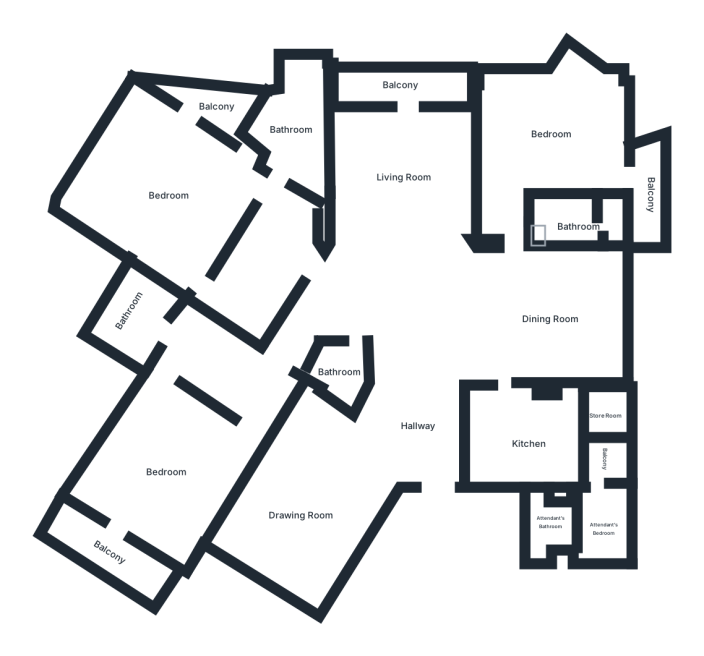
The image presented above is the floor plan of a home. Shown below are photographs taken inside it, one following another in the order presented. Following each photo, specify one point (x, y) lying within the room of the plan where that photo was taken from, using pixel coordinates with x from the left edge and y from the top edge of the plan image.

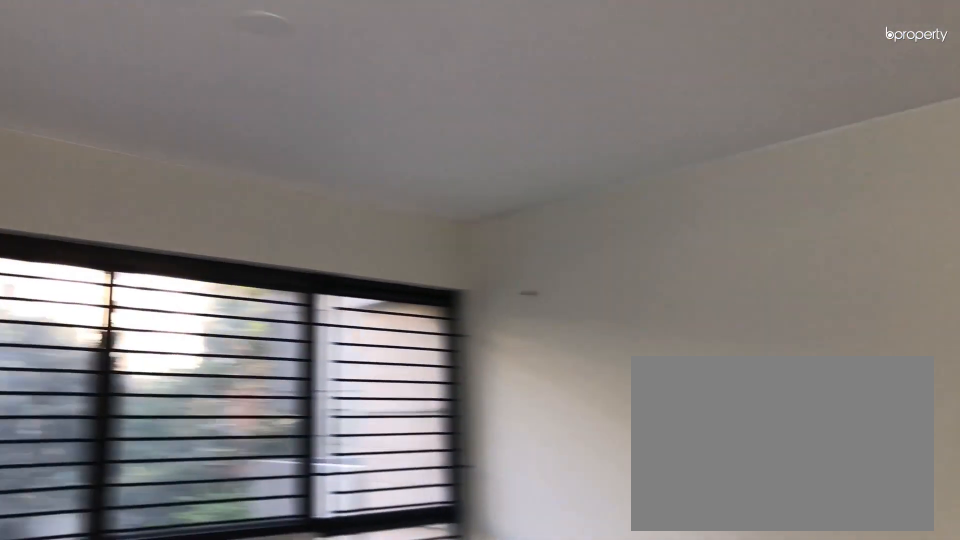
(307, 506)
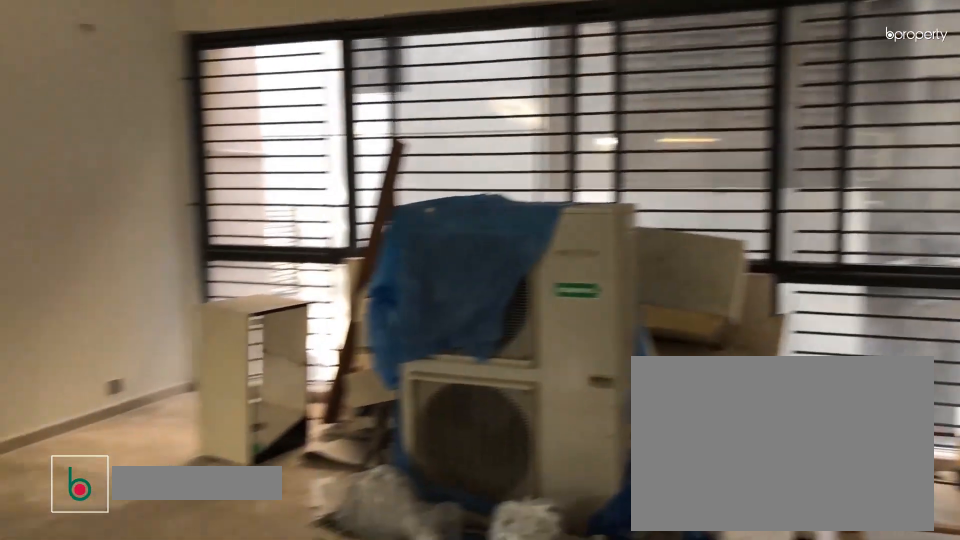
(554, 318)
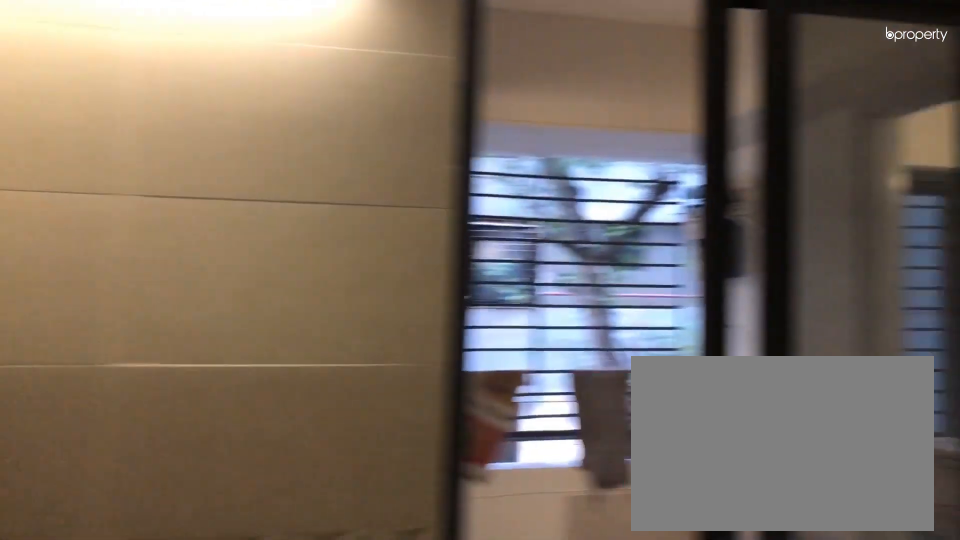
(530, 438)
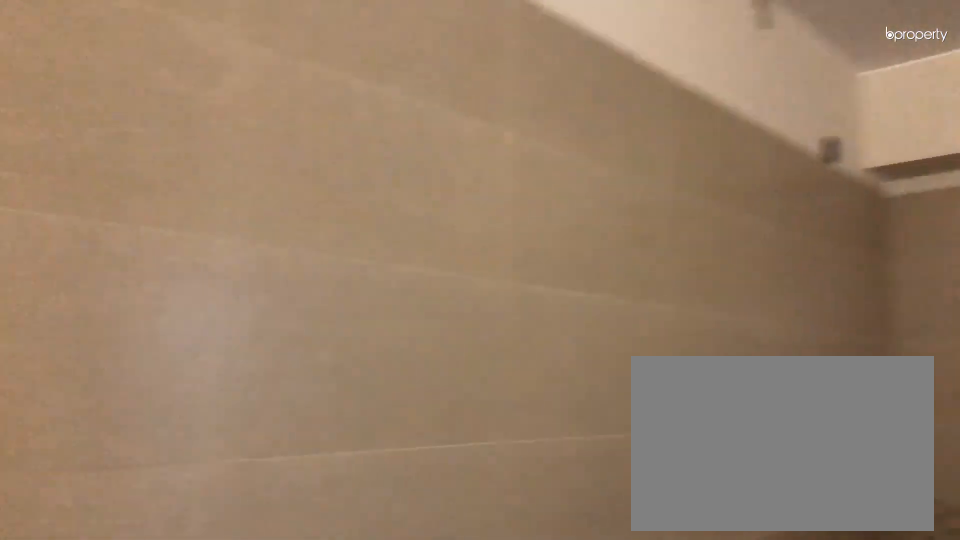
(530, 438)
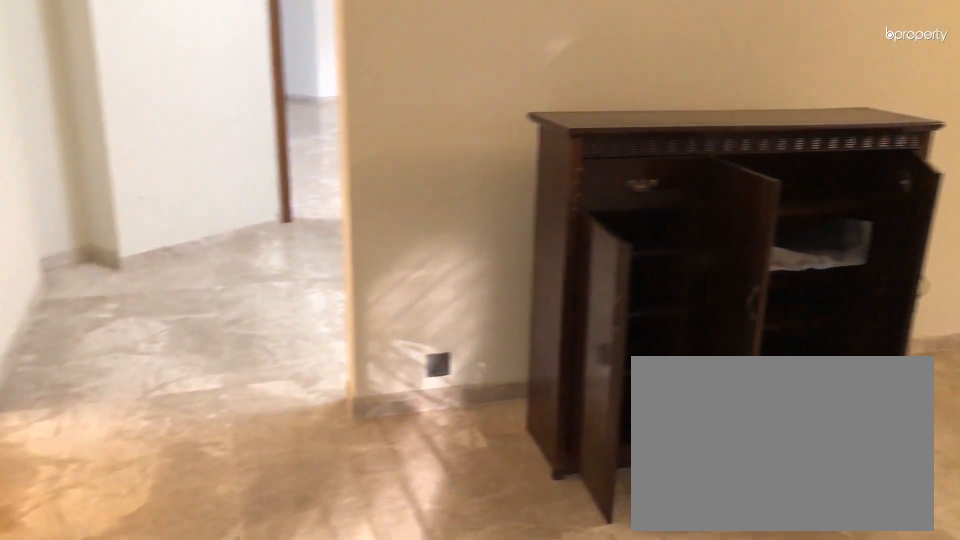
(167, 188)
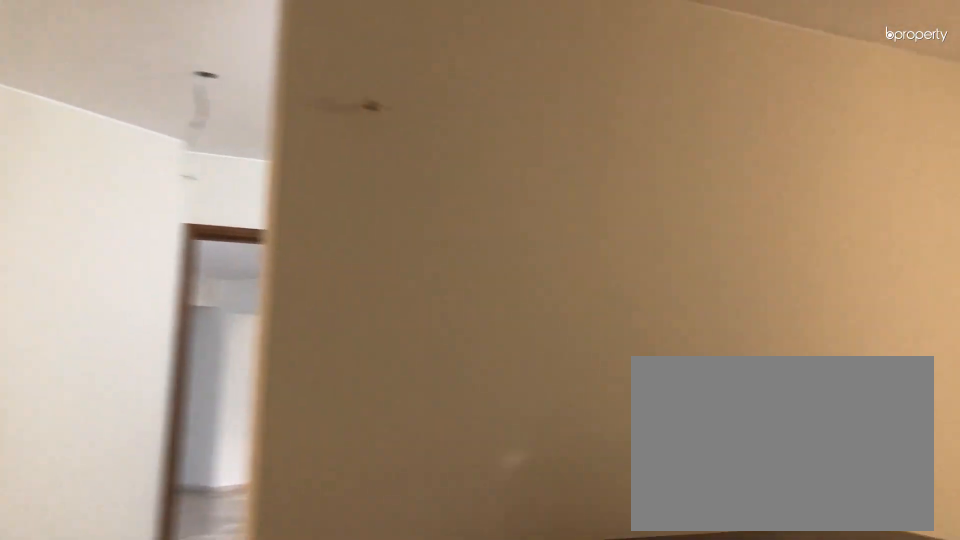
(167, 188)
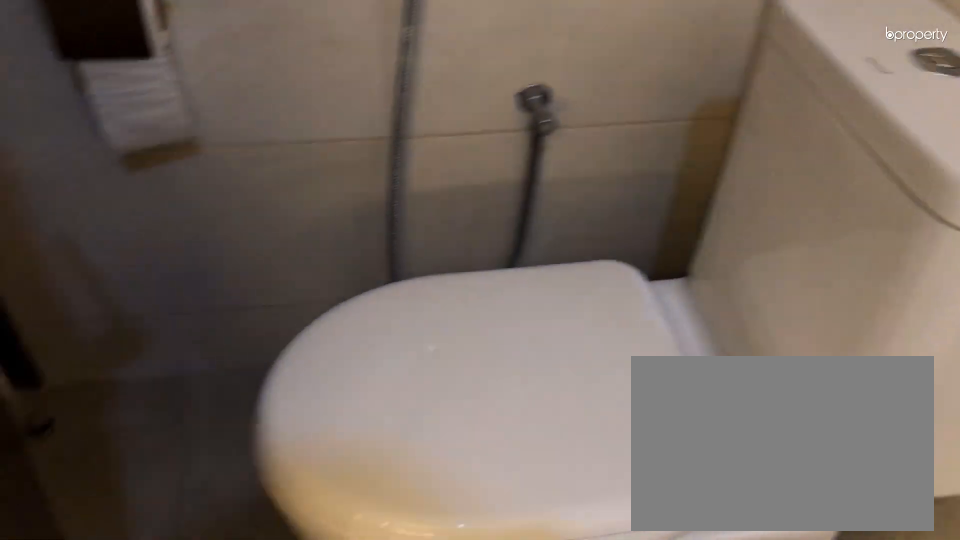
(135, 321)
